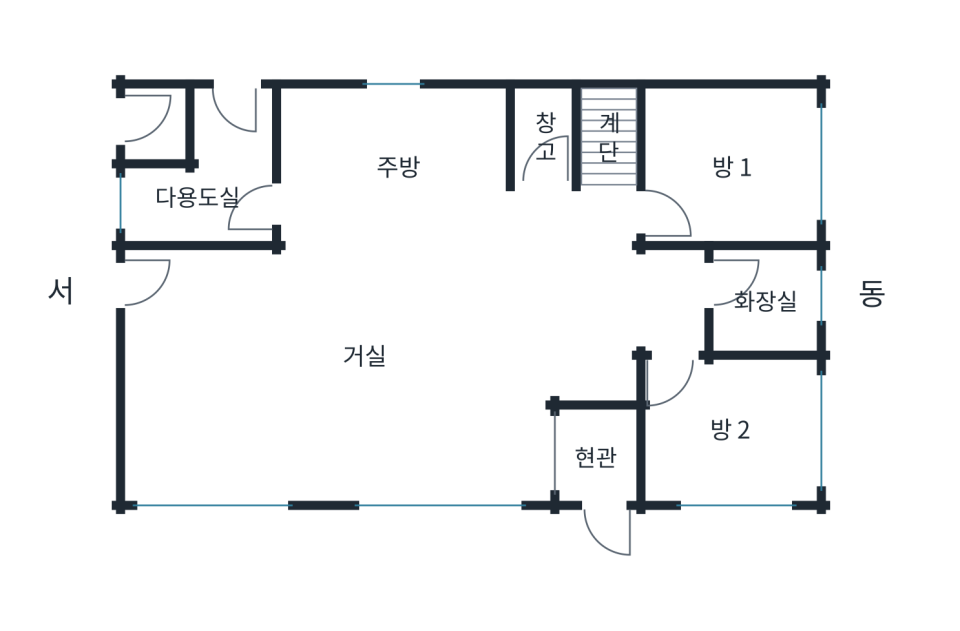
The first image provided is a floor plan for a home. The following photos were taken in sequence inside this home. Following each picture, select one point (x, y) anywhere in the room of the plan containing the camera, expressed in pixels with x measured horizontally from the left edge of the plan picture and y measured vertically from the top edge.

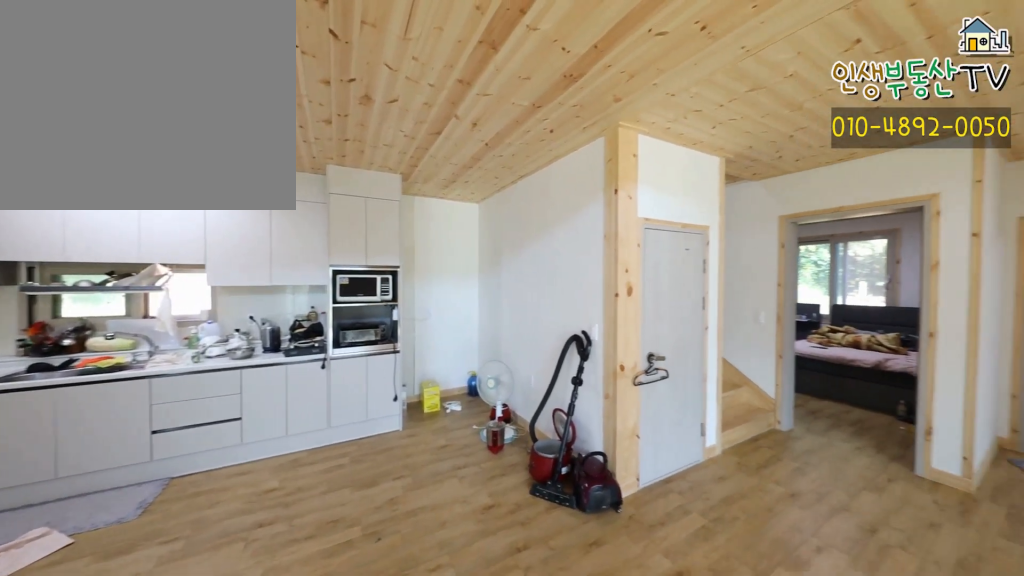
(376, 323)
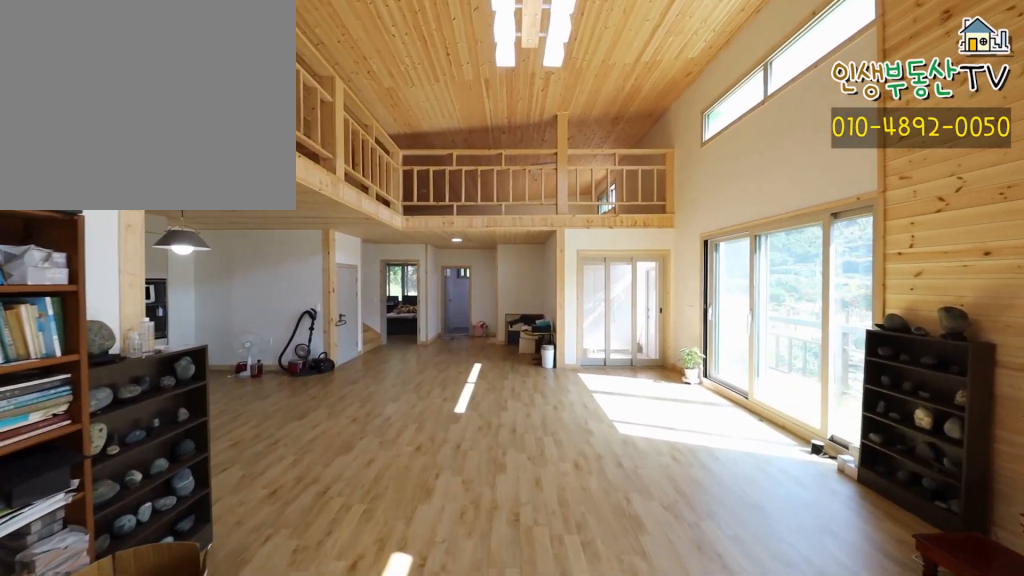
(376, 323)
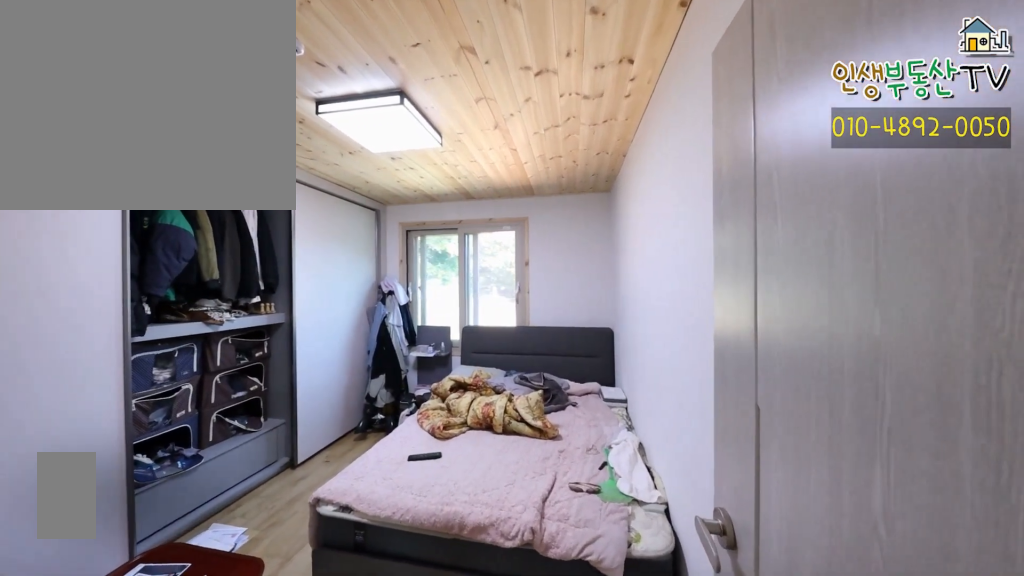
(739, 165)
